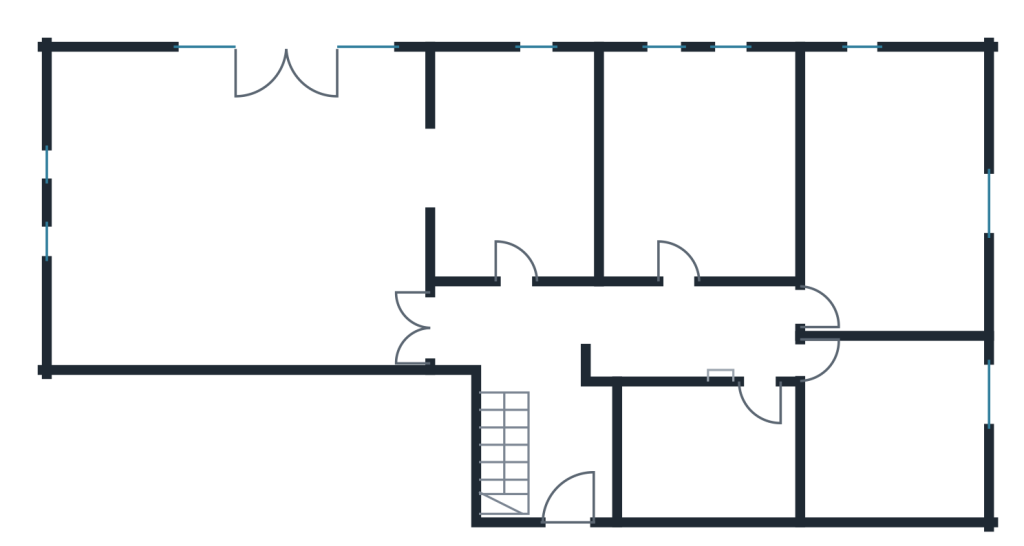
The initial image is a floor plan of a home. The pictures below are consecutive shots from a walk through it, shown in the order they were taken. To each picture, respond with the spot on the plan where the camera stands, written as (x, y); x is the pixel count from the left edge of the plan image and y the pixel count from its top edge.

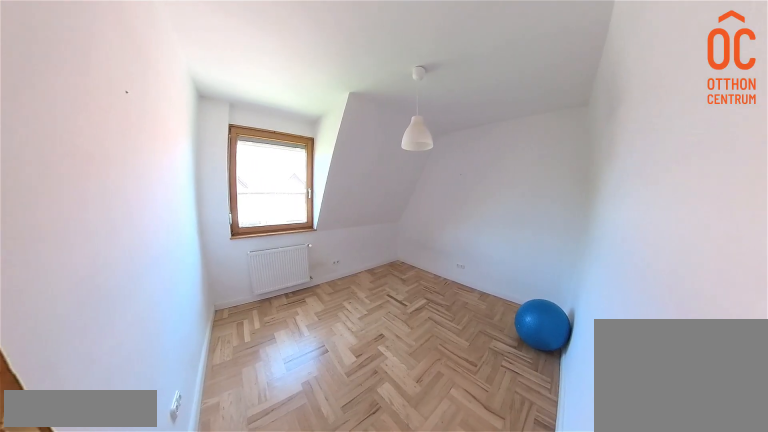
(893, 431)
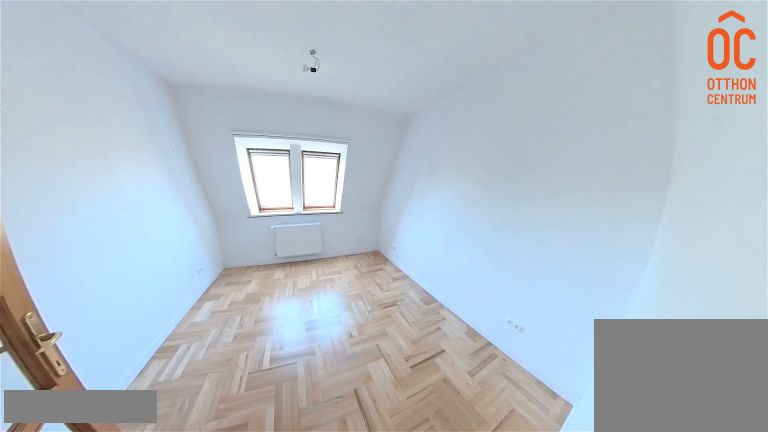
(695, 206)
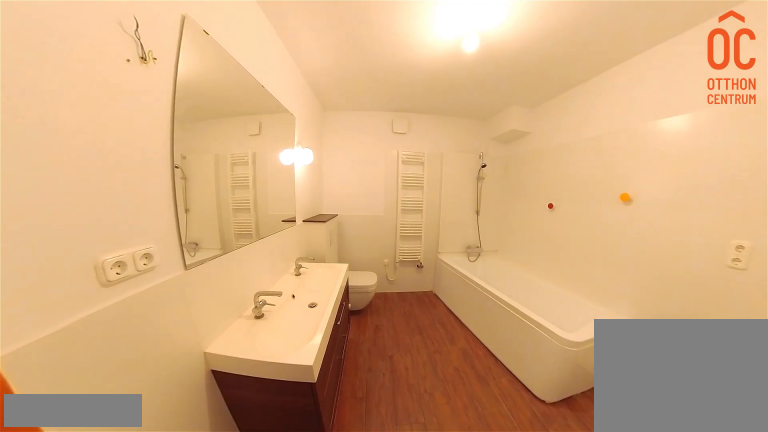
(717, 453)
